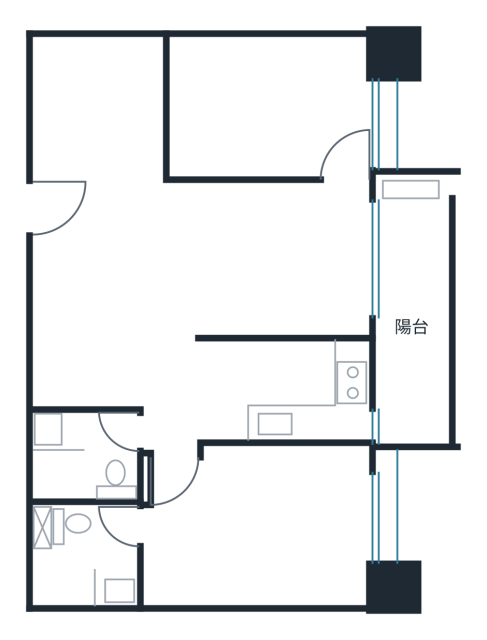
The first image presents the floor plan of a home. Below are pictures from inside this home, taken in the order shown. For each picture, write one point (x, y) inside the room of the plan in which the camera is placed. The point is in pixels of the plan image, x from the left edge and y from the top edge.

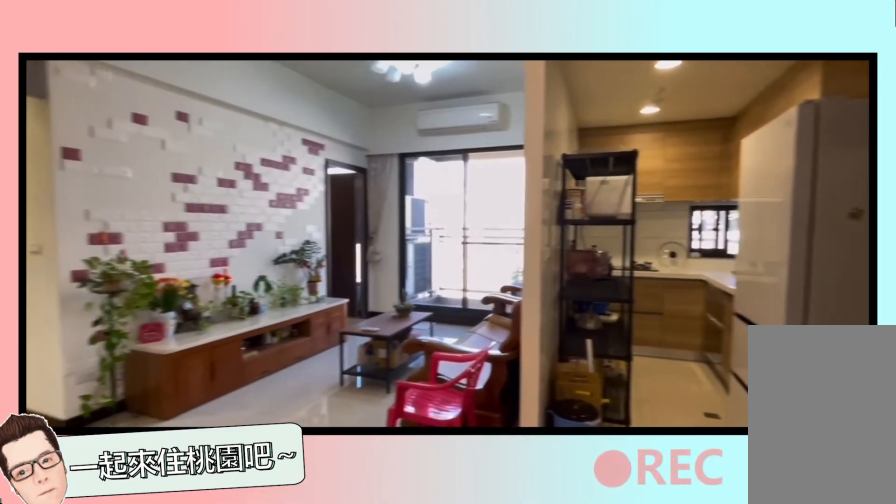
(115, 318)
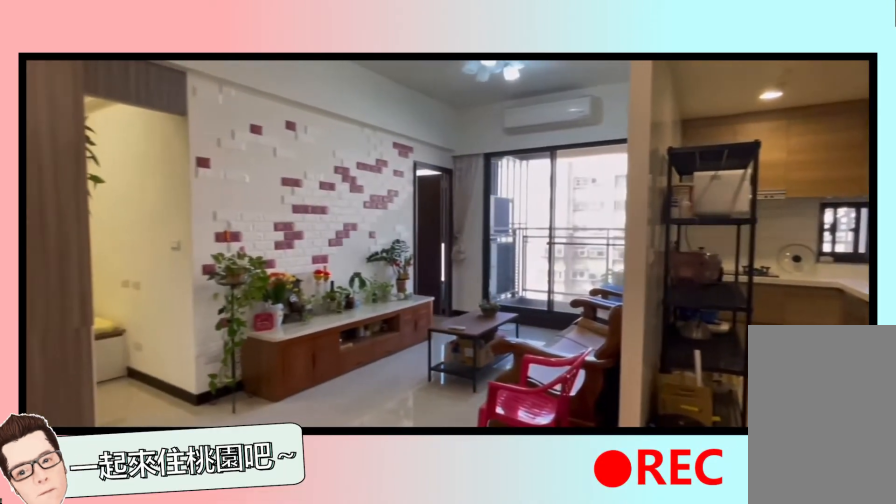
(115, 318)
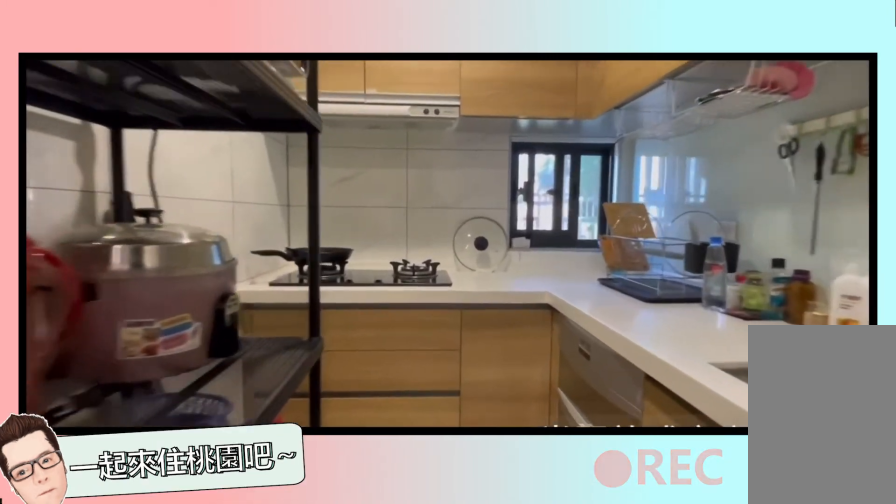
(252, 388)
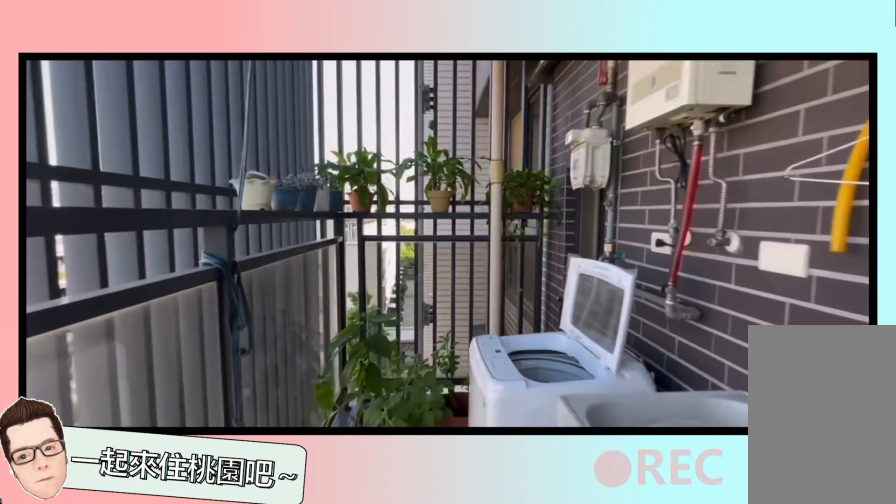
(414, 316)
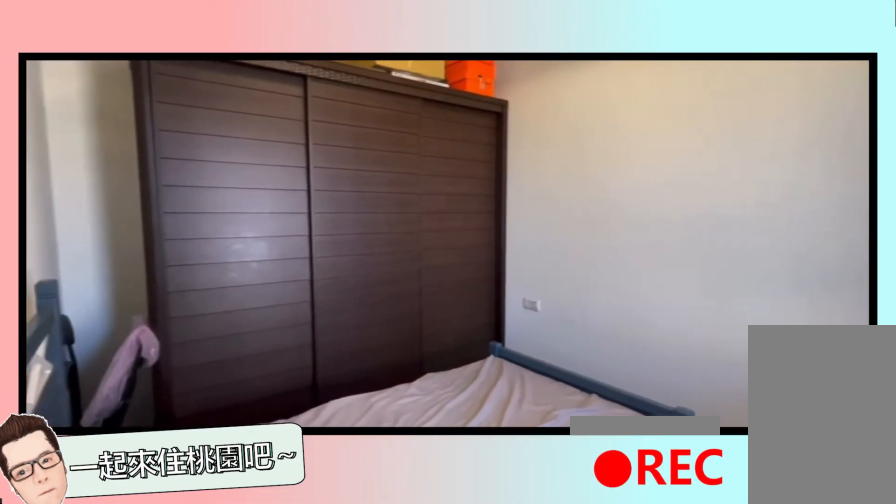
(271, 104)
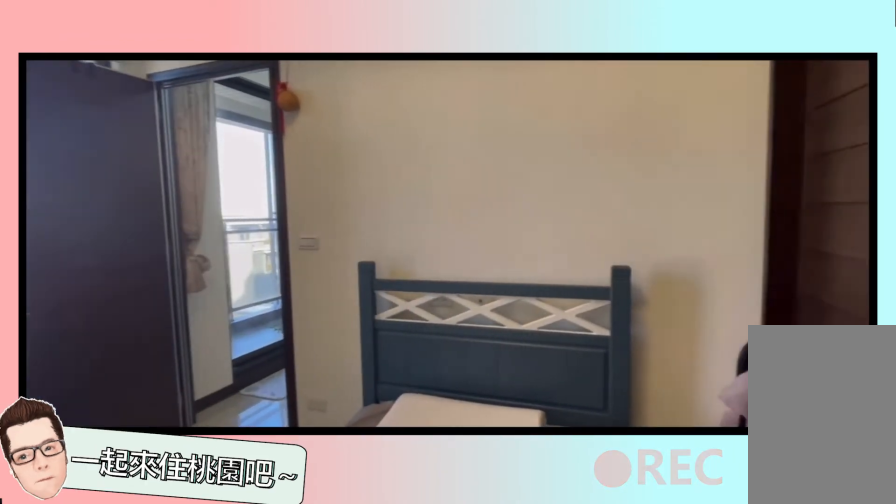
(271, 104)
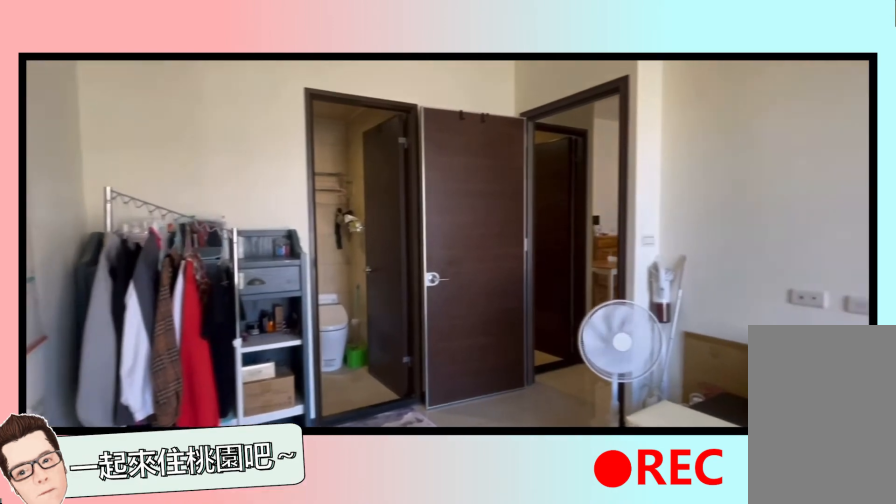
(253, 531)
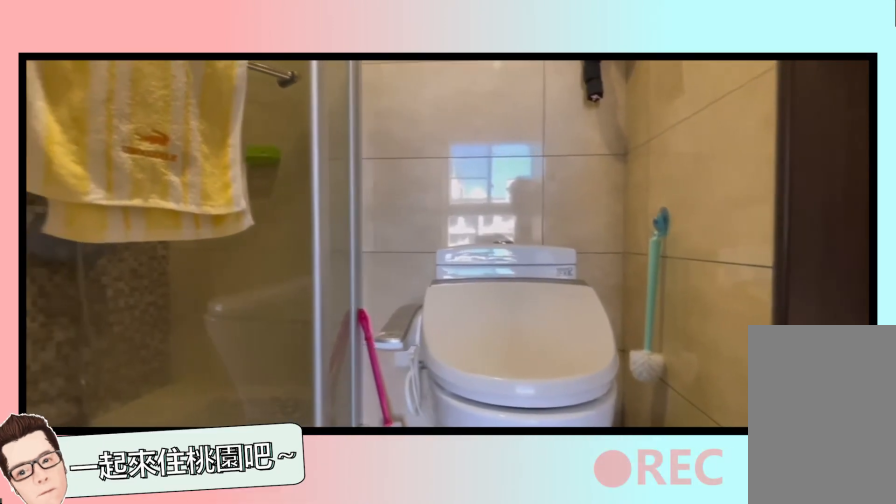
(80, 557)
